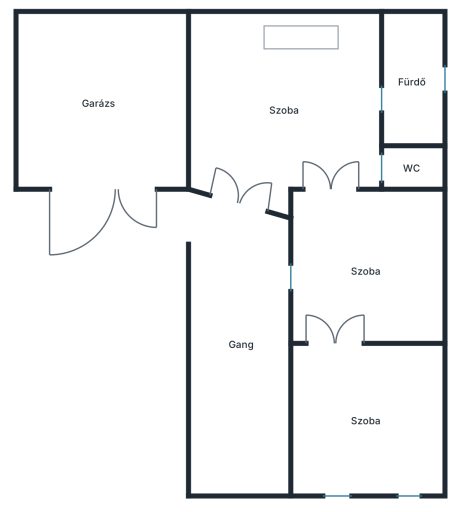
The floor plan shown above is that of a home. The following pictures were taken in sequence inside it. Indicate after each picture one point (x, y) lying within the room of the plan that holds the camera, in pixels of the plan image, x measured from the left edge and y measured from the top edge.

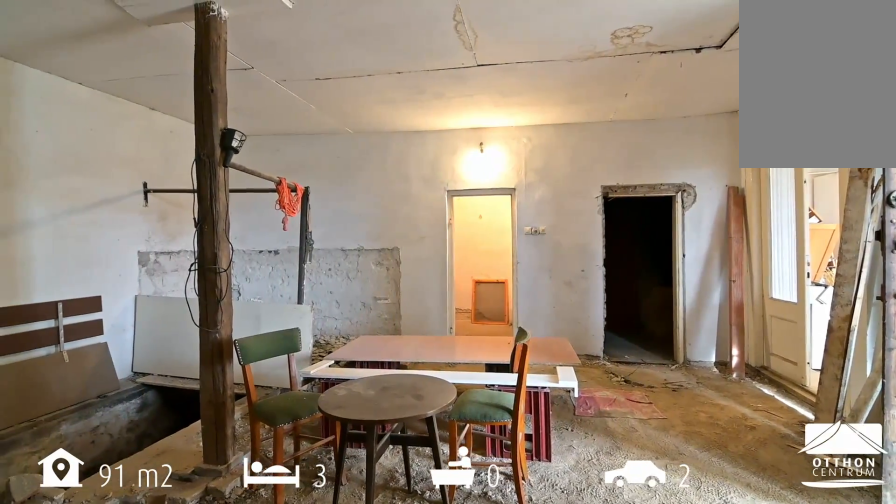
(296, 131)
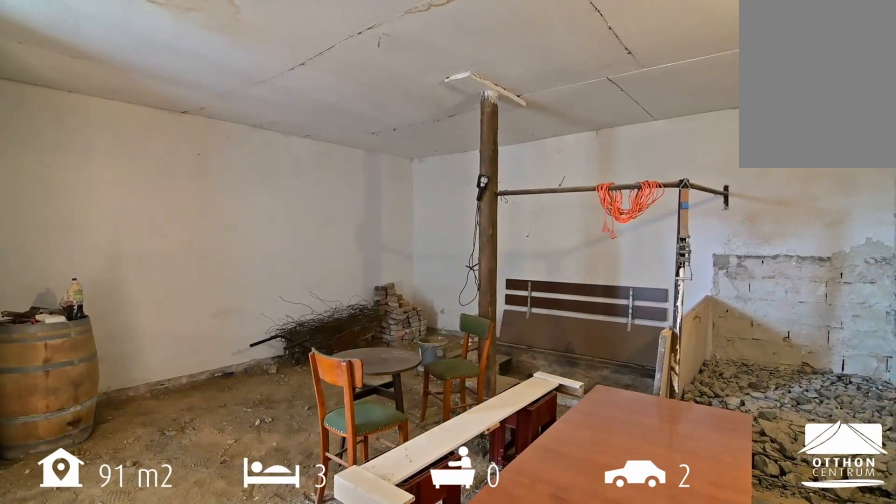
(296, 131)
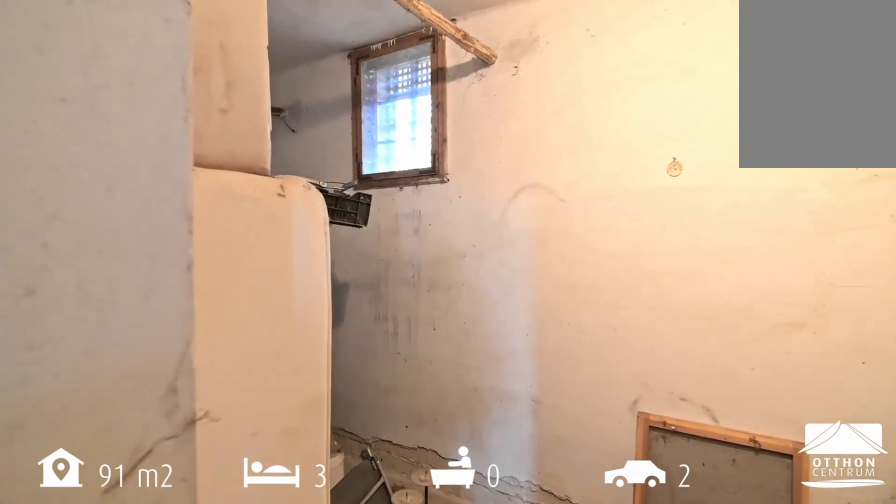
(413, 95)
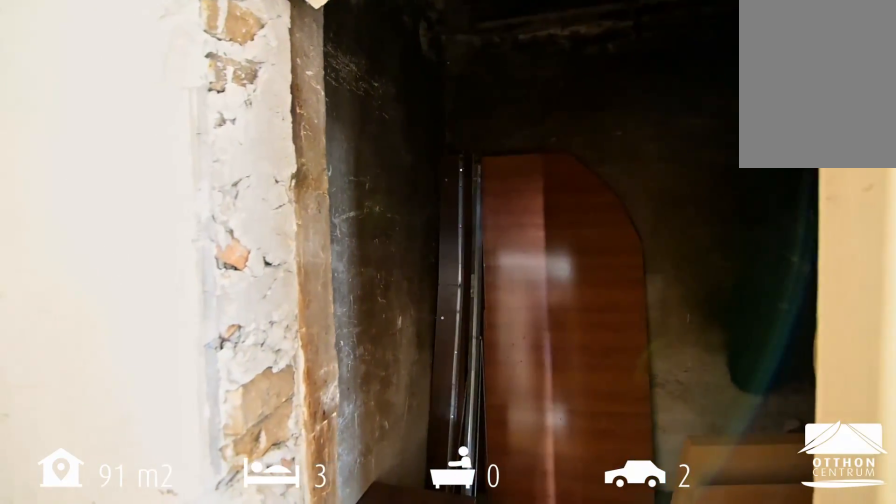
(413, 166)
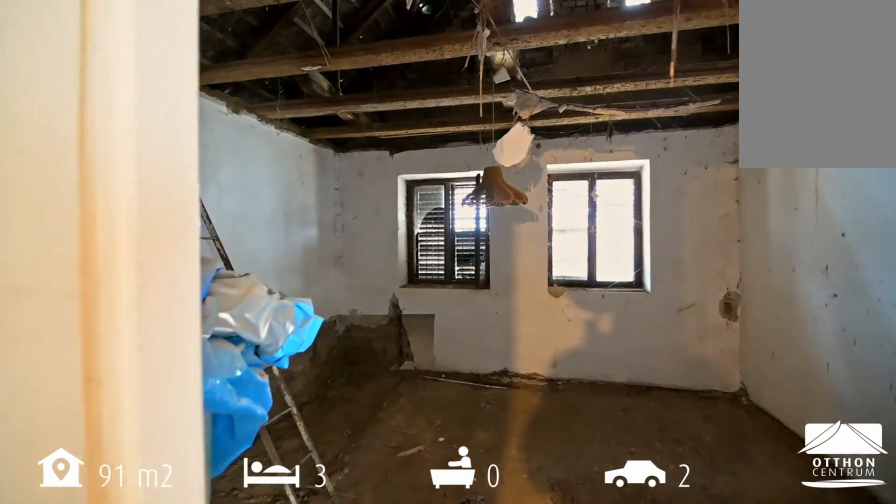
(378, 436)
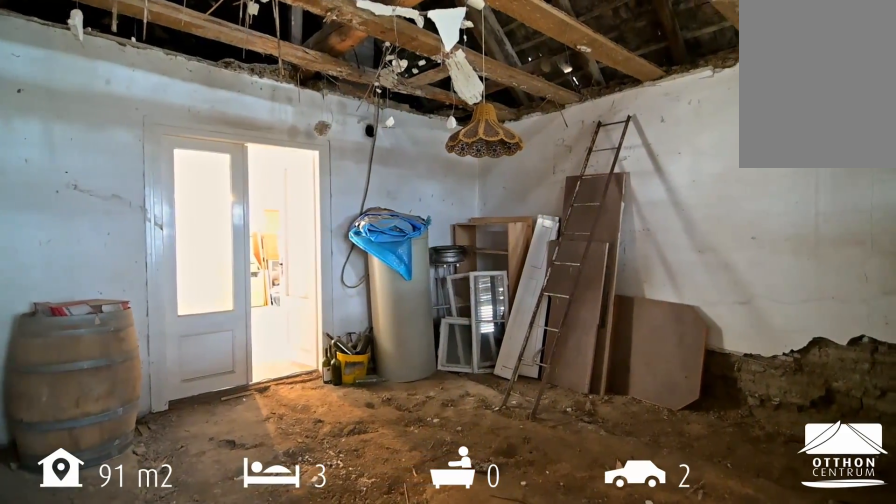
(378, 436)
